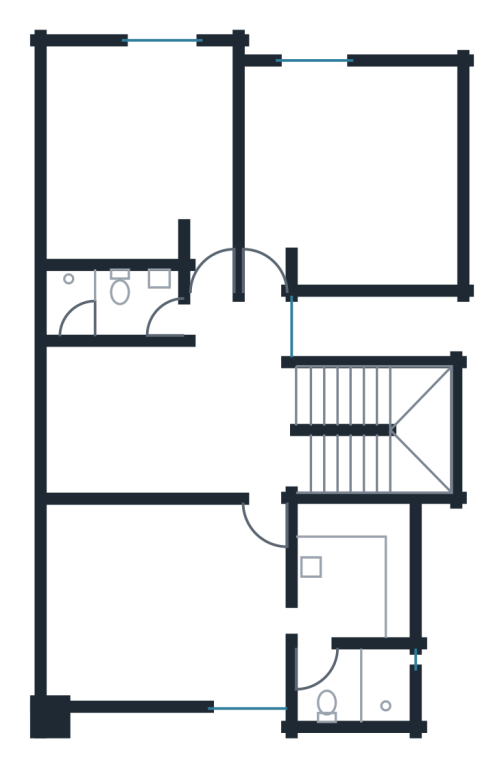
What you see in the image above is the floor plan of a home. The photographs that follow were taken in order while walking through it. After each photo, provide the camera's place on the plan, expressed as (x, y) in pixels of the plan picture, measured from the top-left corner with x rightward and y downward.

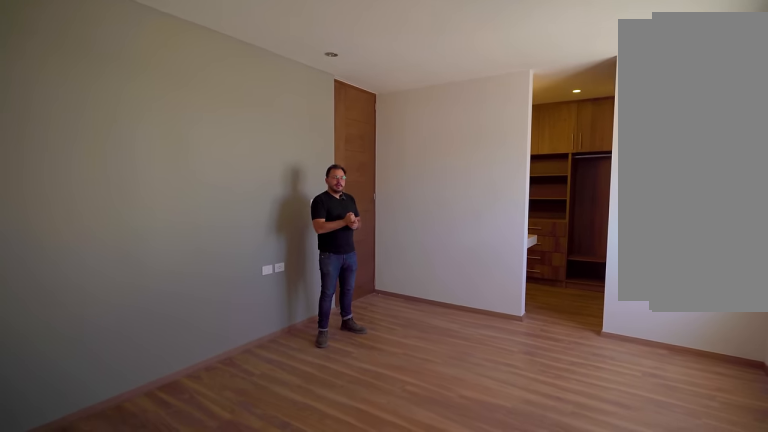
(75, 674)
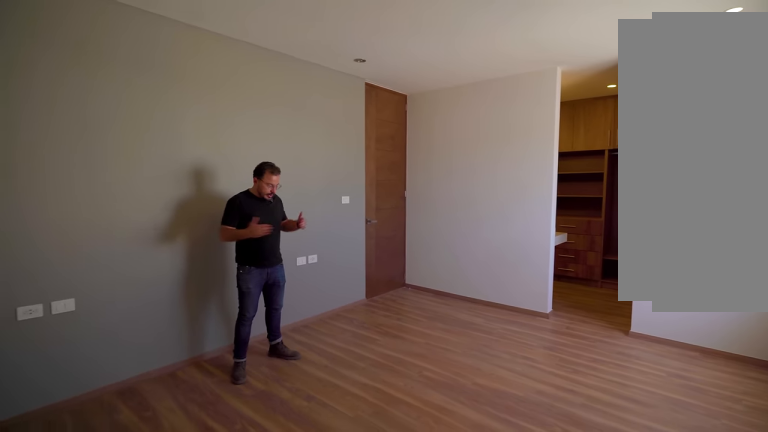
(75, 674)
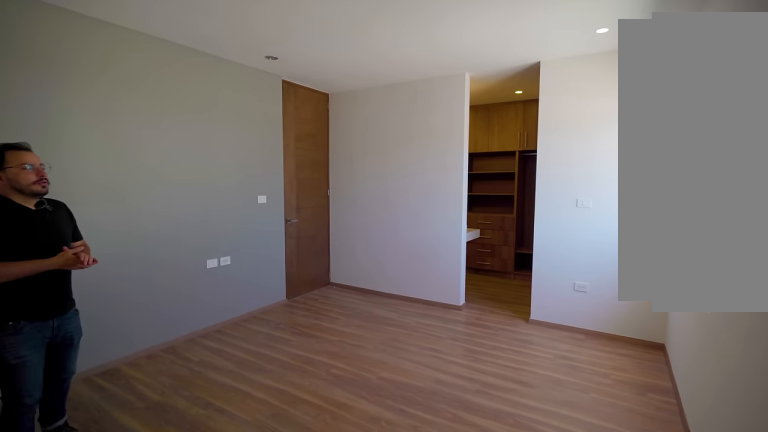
(73, 672)
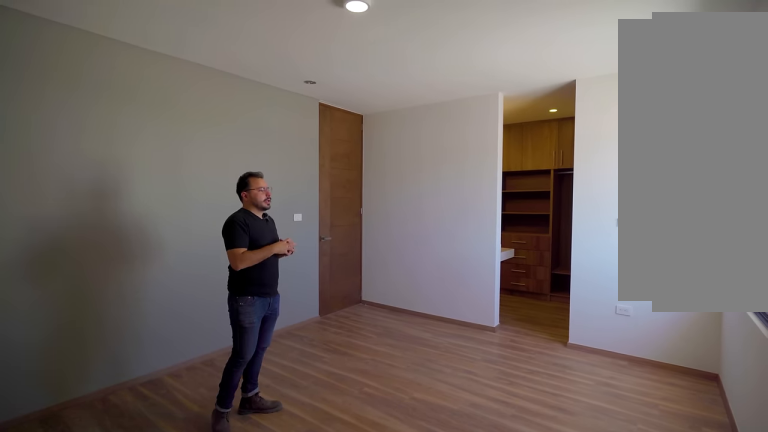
(72, 672)
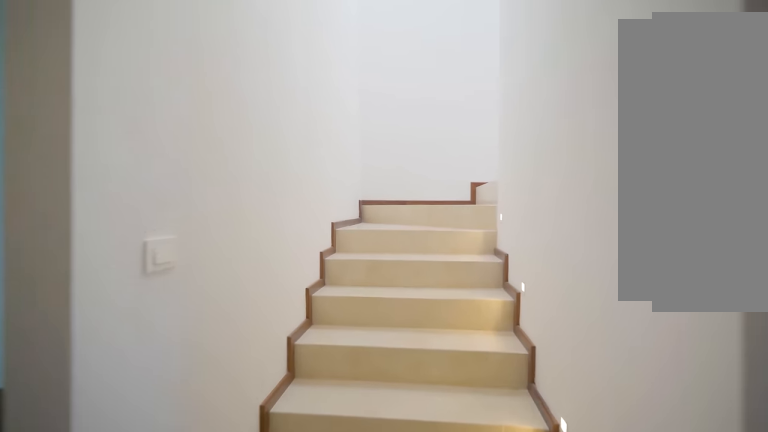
(268, 415)
